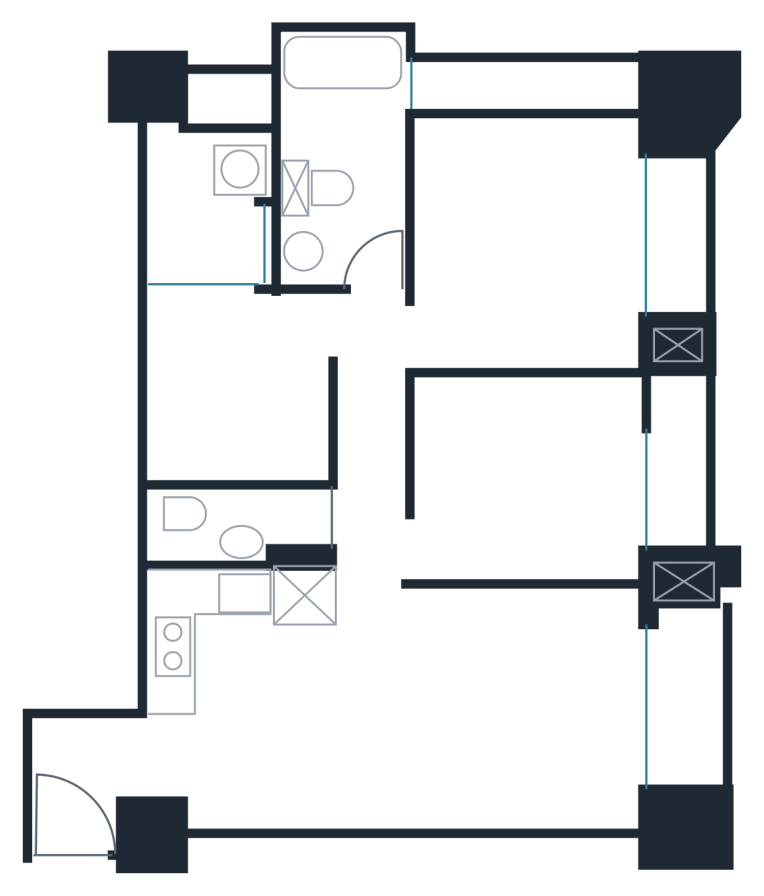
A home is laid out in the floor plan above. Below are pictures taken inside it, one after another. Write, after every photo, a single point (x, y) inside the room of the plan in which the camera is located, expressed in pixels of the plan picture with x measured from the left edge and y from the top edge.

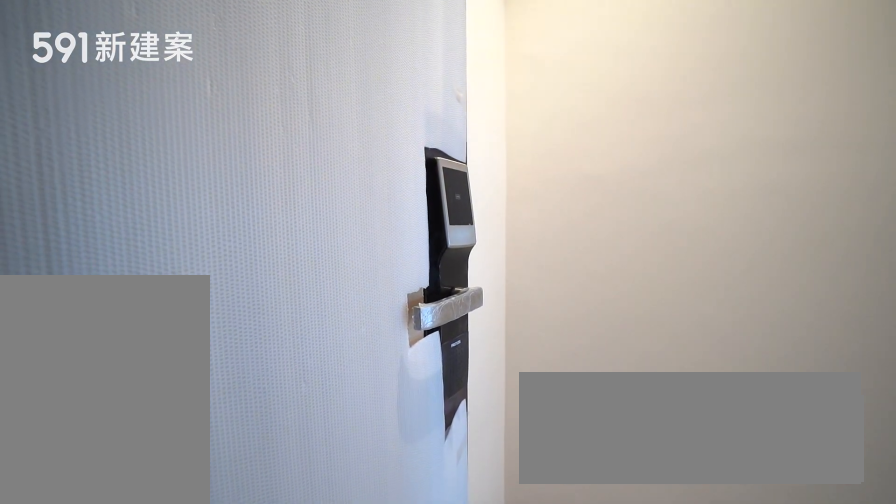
(89, 780)
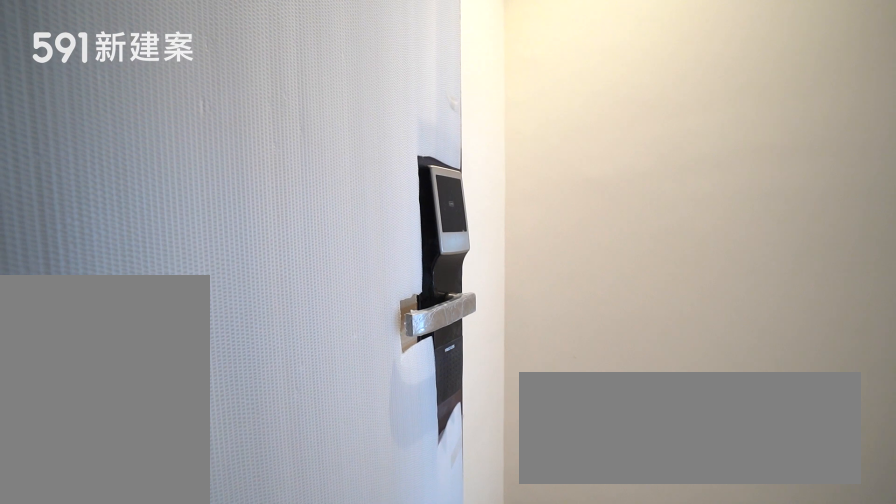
(89, 780)
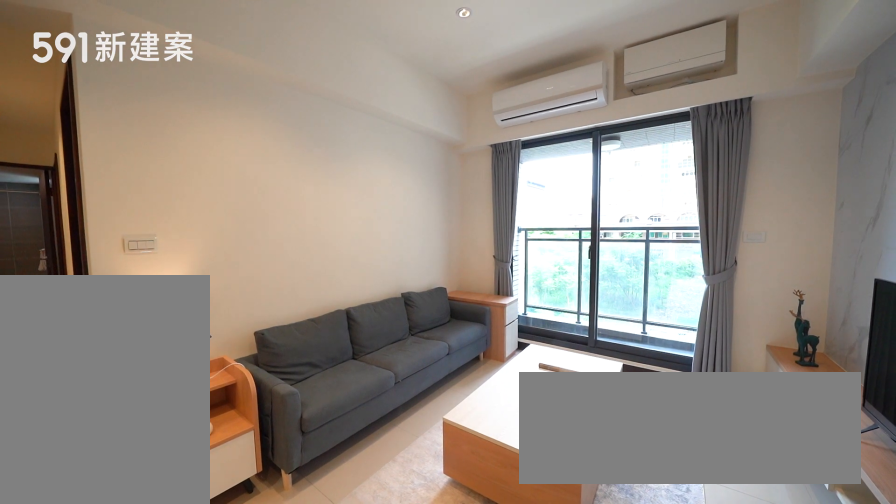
(531, 703)
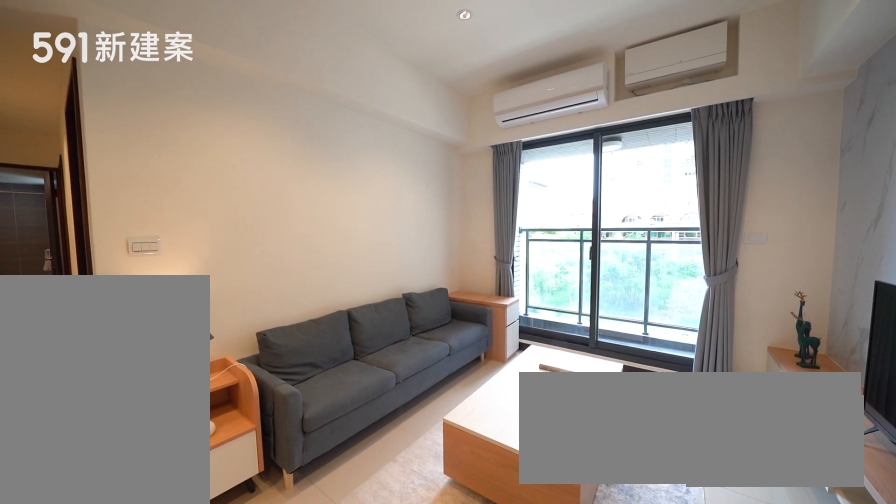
(531, 703)
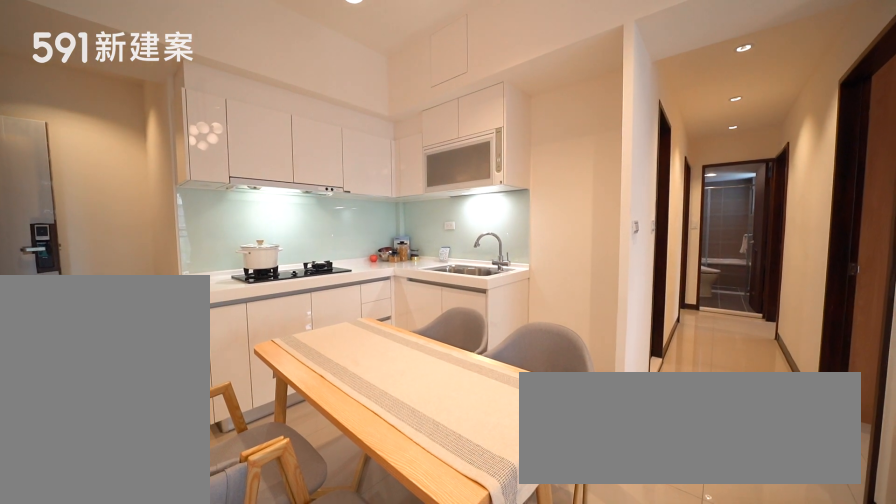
(312, 727)
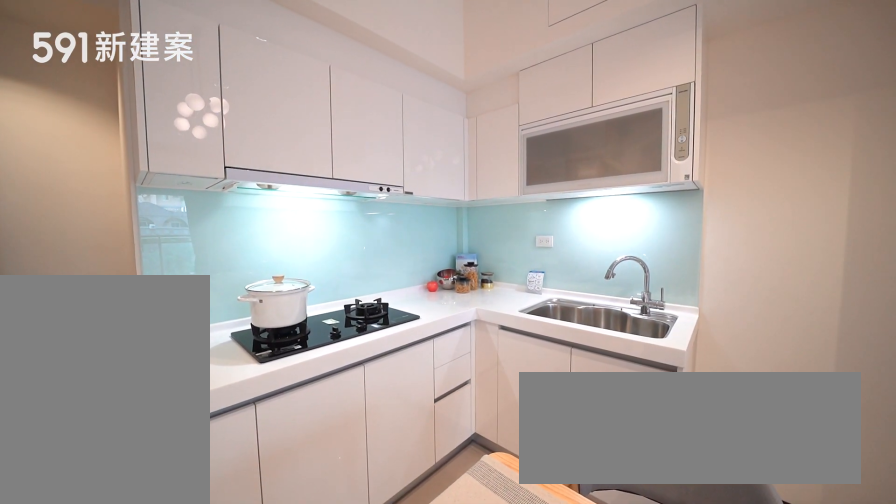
(237, 639)
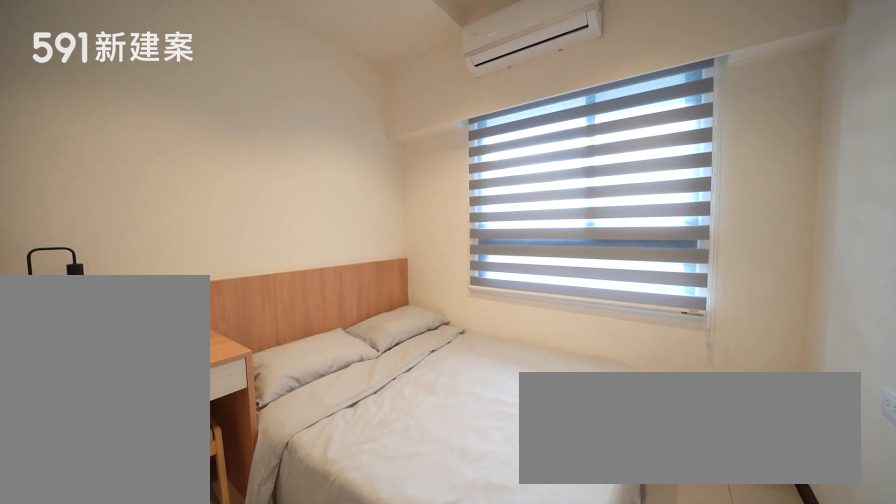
(534, 480)
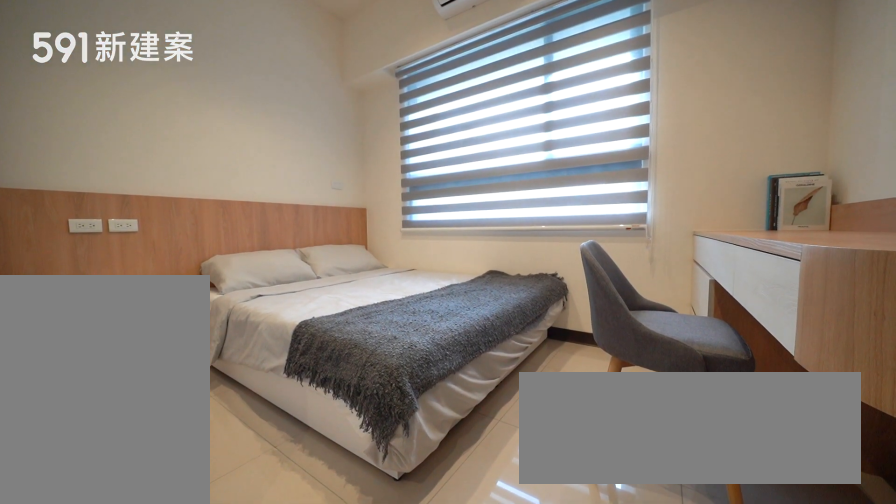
(531, 237)
